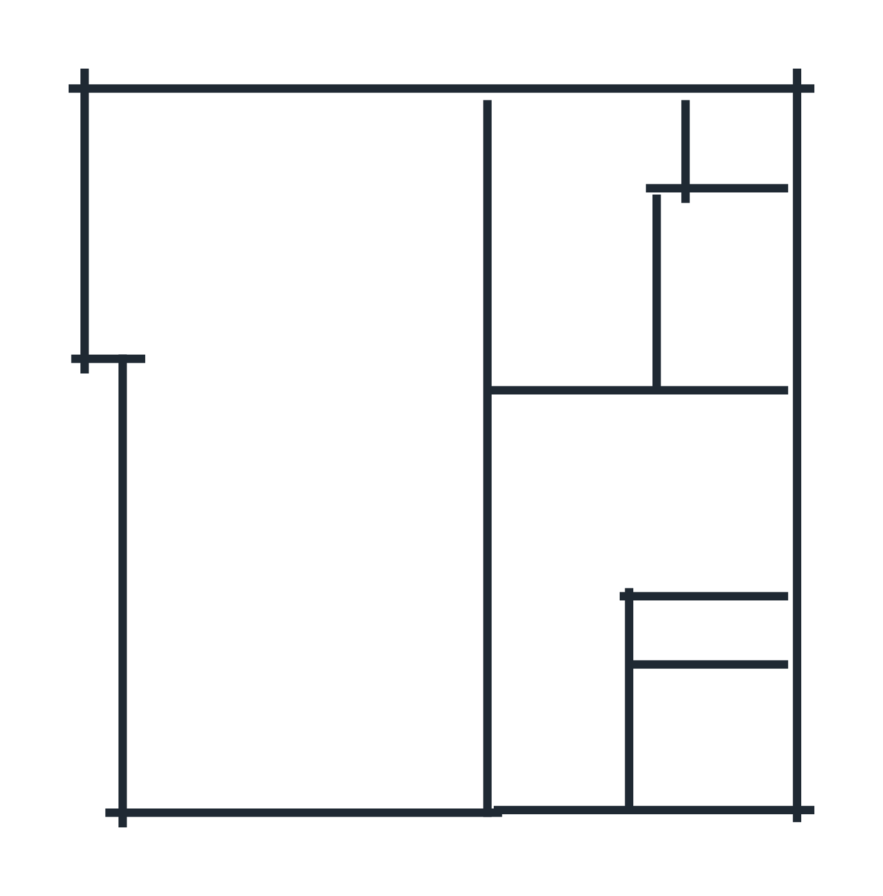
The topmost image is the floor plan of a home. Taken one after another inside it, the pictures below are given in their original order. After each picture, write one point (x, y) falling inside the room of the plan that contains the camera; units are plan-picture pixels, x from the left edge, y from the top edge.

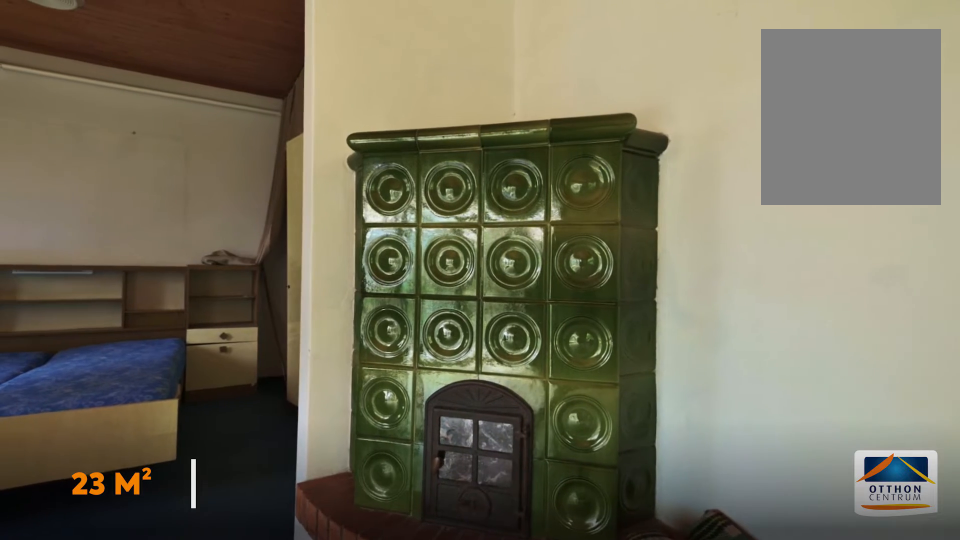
(278, 580)
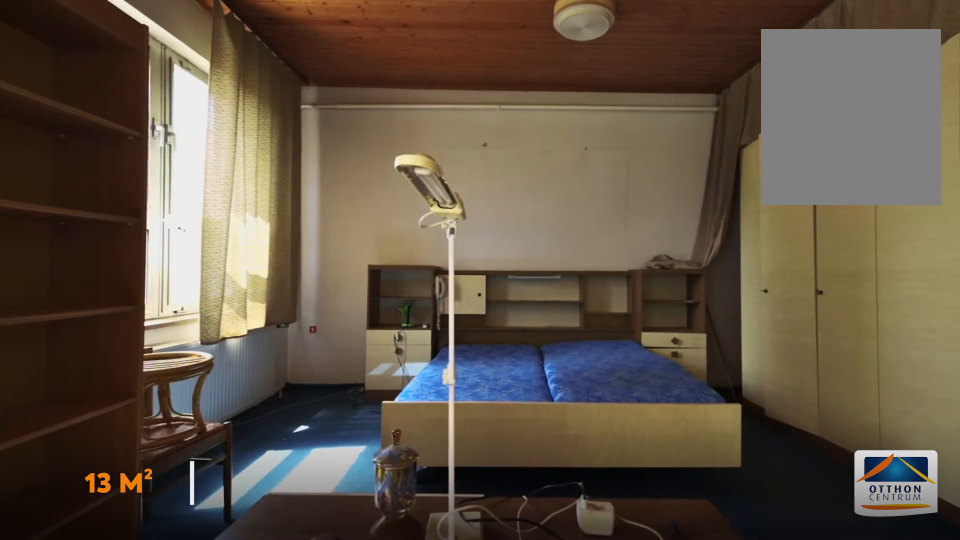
(278, 580)
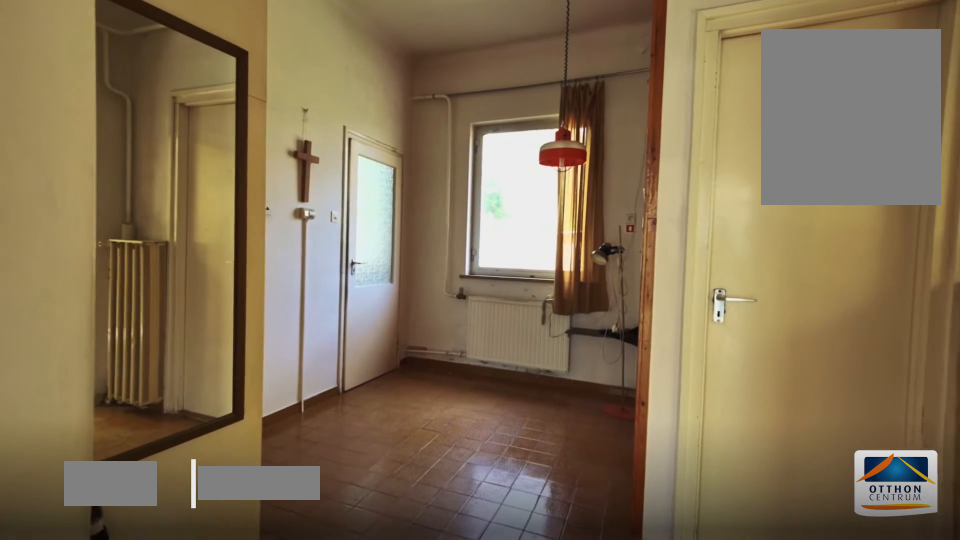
(570, 521)
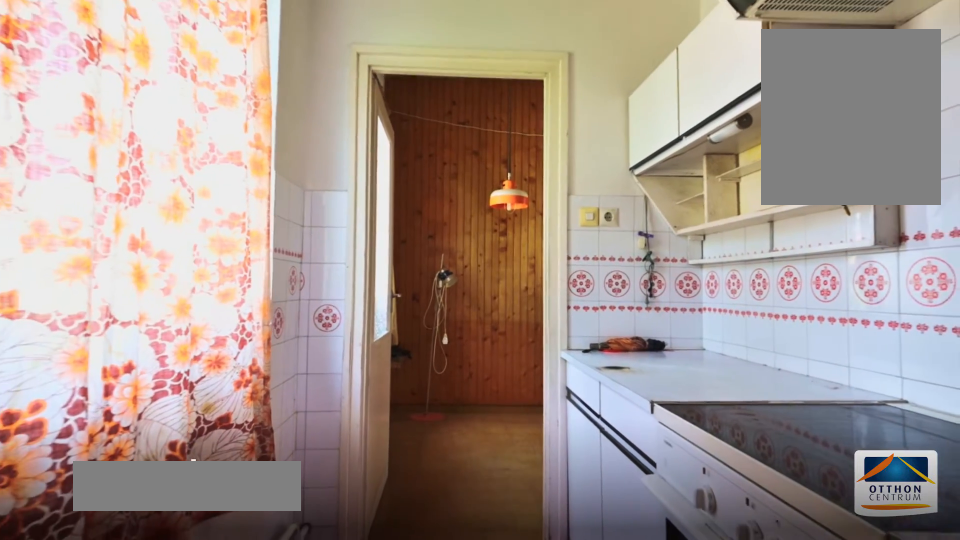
(716, 293)
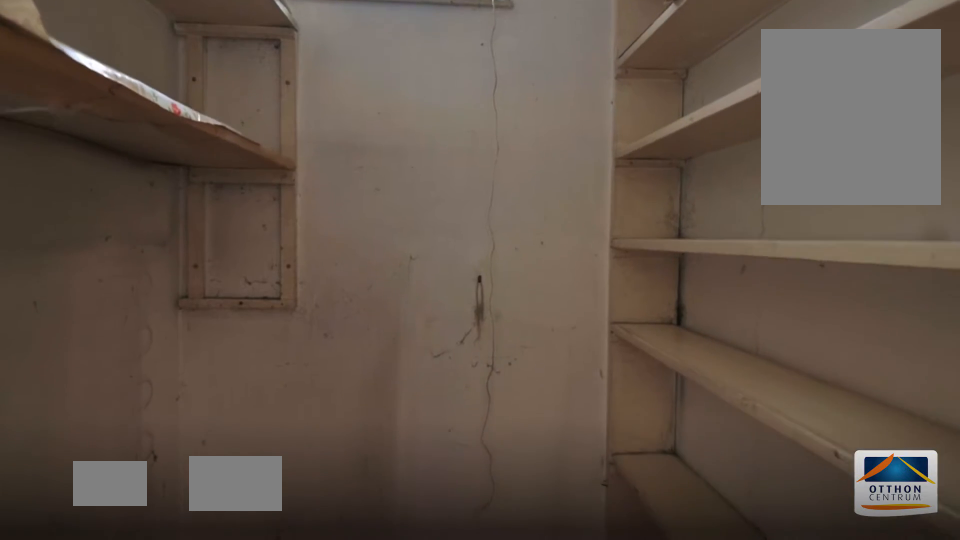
(740, 147)
